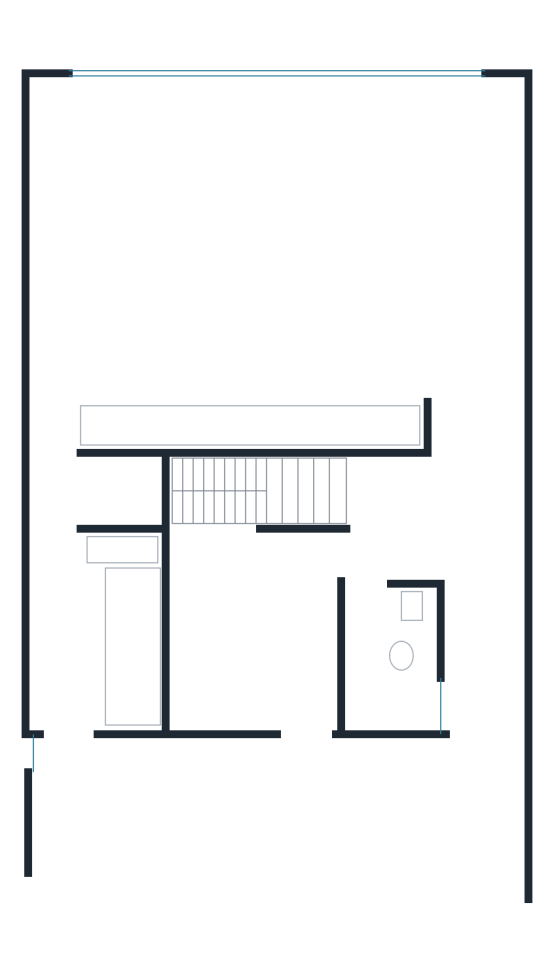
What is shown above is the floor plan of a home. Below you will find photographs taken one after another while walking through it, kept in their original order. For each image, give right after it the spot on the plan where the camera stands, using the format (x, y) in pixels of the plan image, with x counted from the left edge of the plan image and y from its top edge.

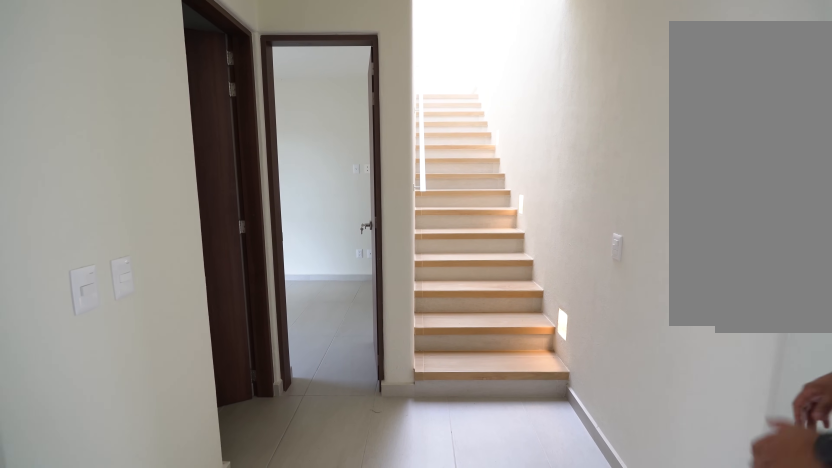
(491, 555)
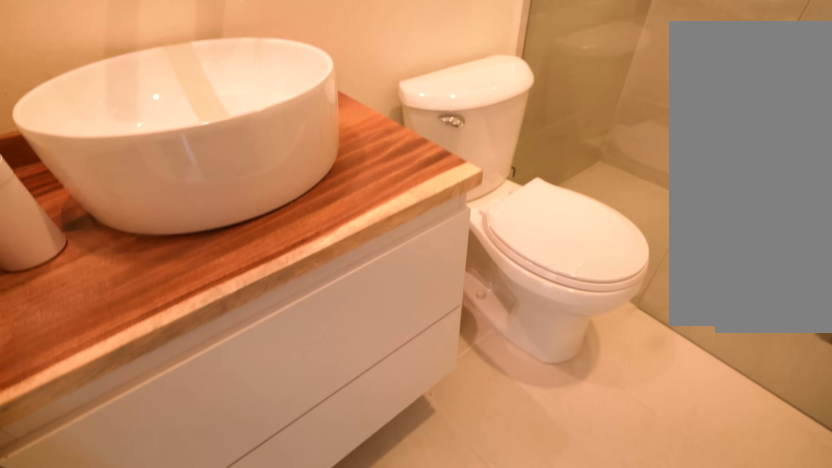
(369, 592)
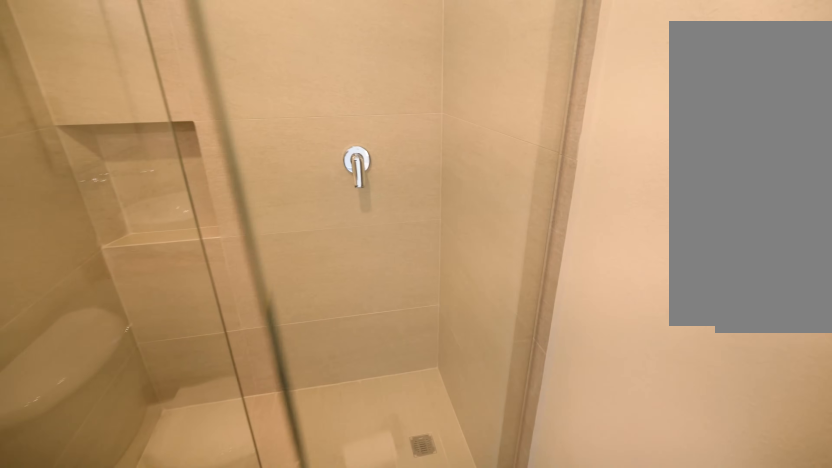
(365, 628)
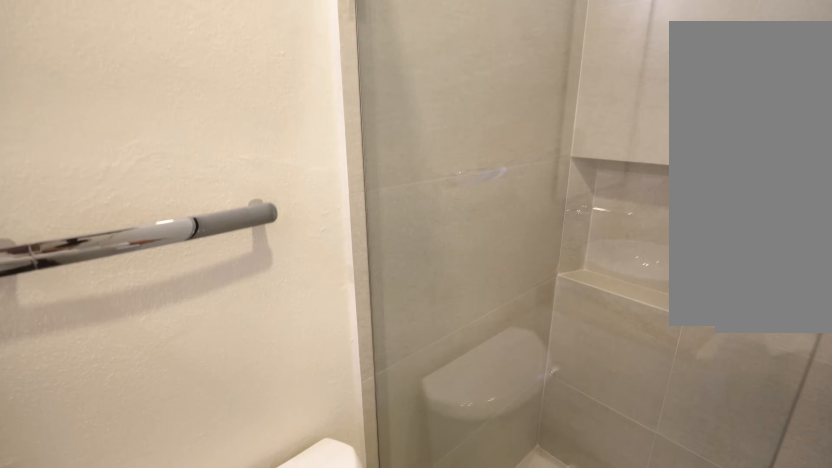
(375, 668)
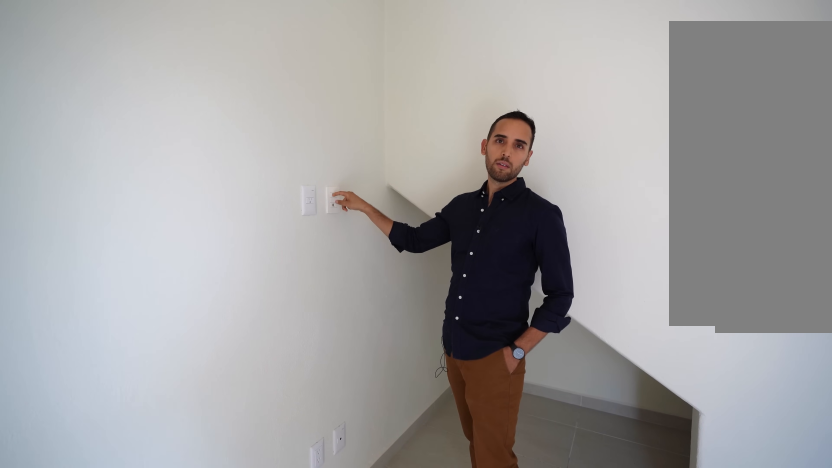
(213, 663)
